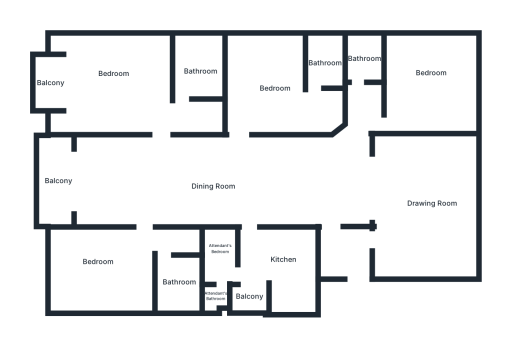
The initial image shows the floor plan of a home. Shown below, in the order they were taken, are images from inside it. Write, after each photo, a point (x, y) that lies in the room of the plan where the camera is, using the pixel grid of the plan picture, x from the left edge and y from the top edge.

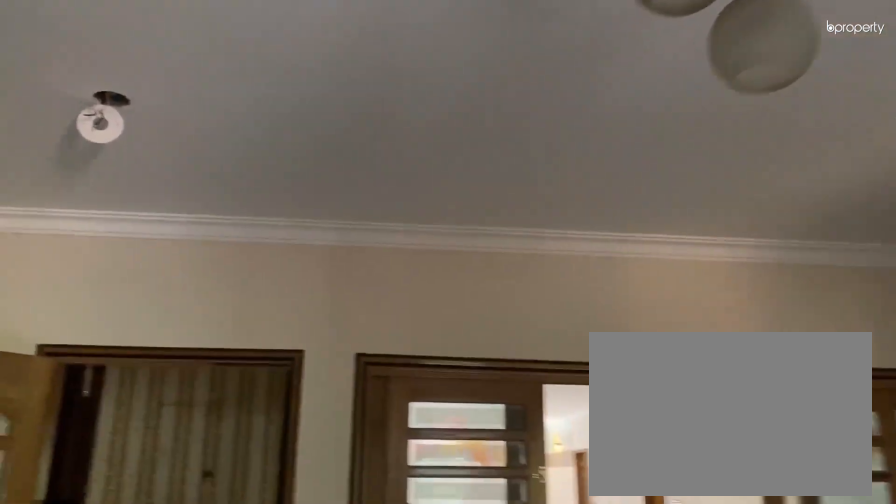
(423, 184)
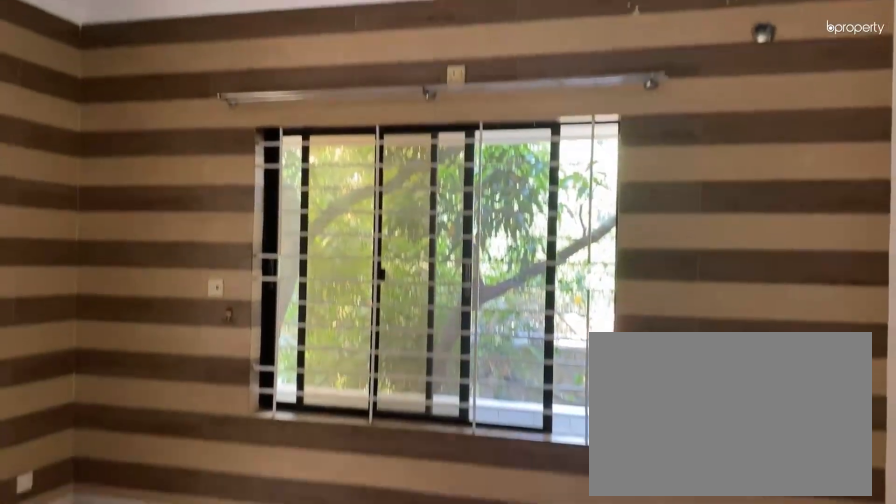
(430, 75)
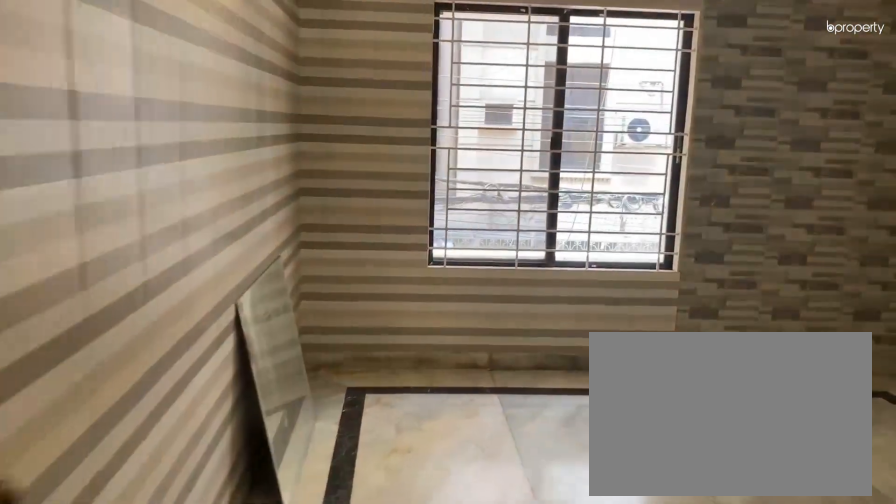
(284, 91)
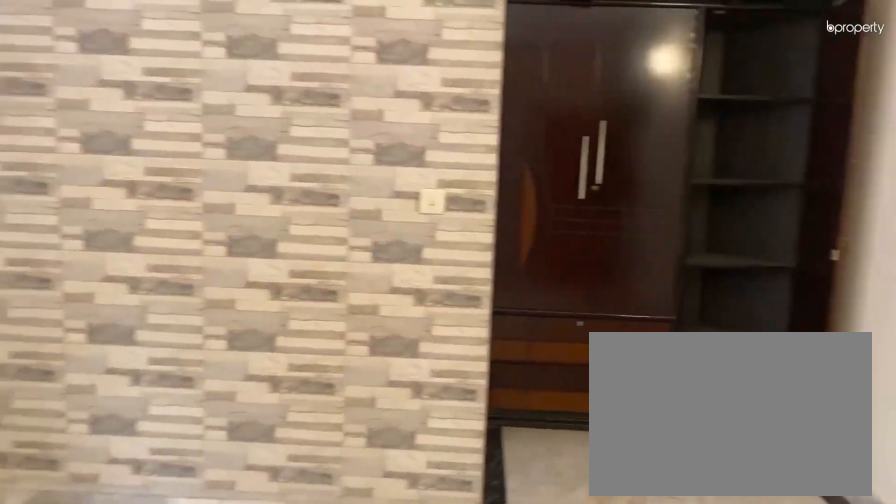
(284, 91)
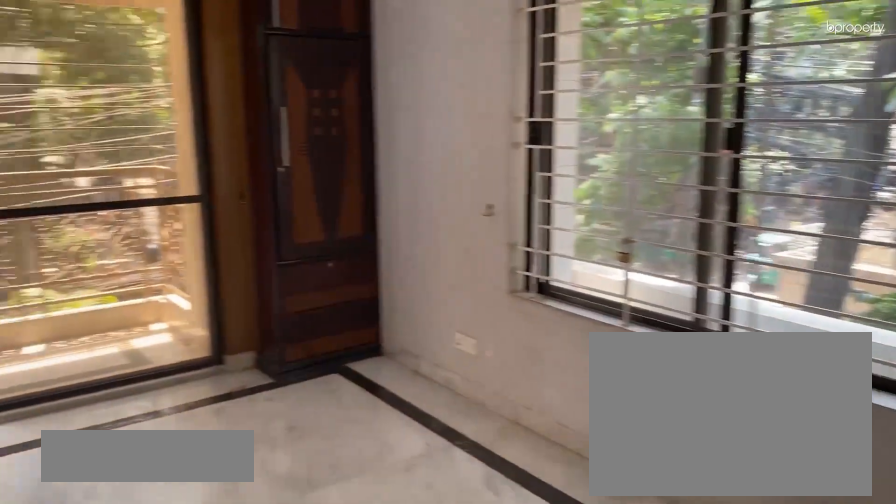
(118, 81)
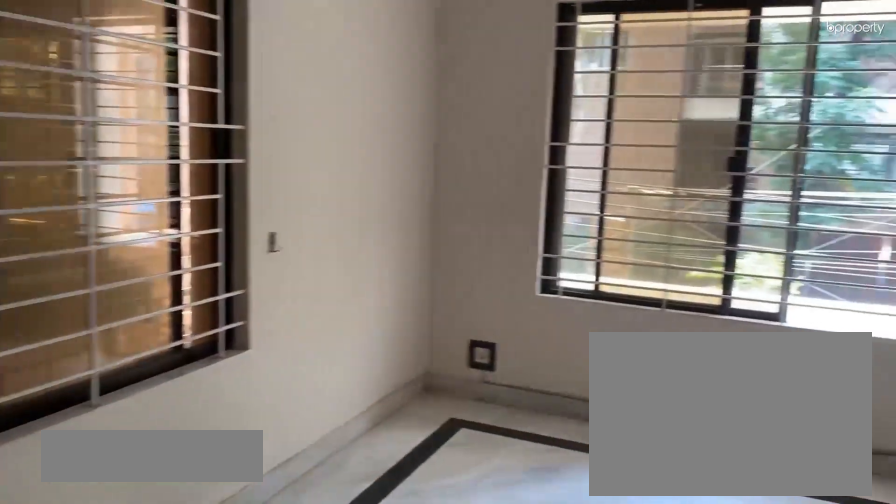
(101, 269)
